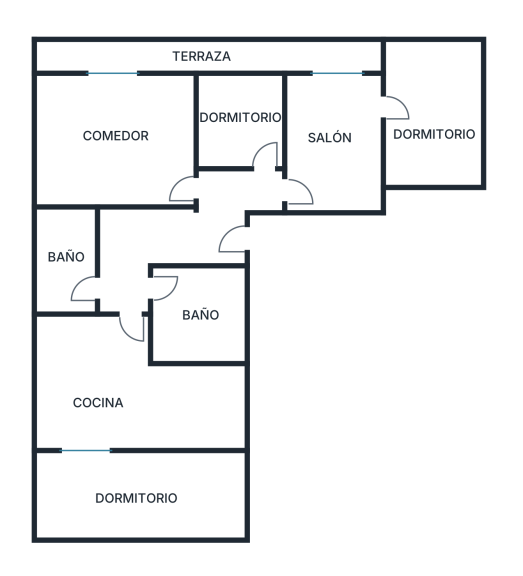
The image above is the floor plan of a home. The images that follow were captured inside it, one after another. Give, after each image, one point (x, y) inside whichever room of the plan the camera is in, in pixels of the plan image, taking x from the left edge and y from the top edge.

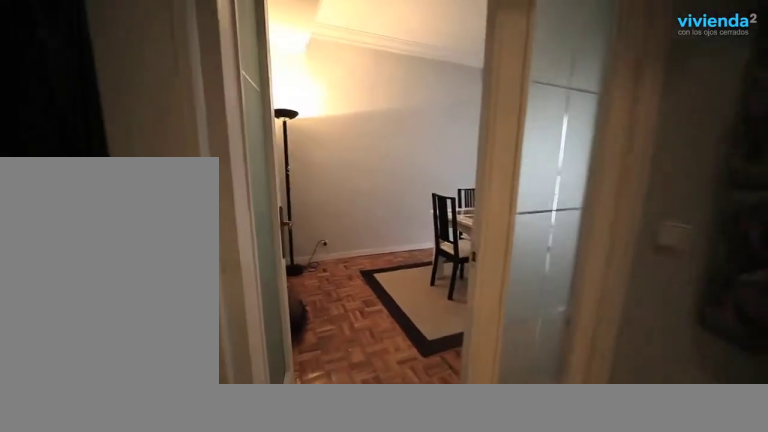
(219, 231)
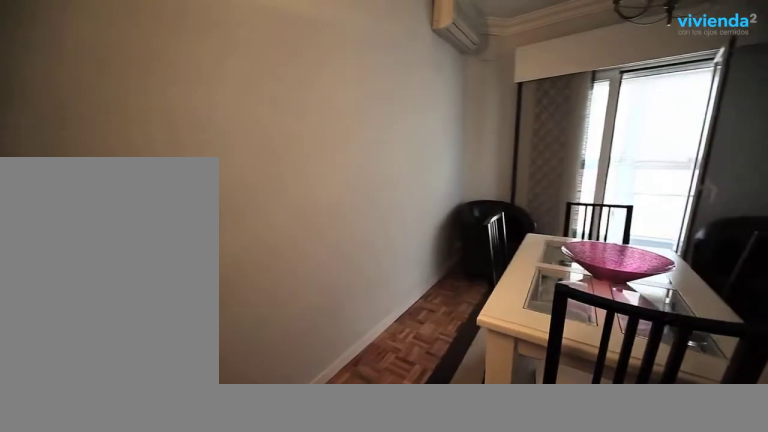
(130, 171)
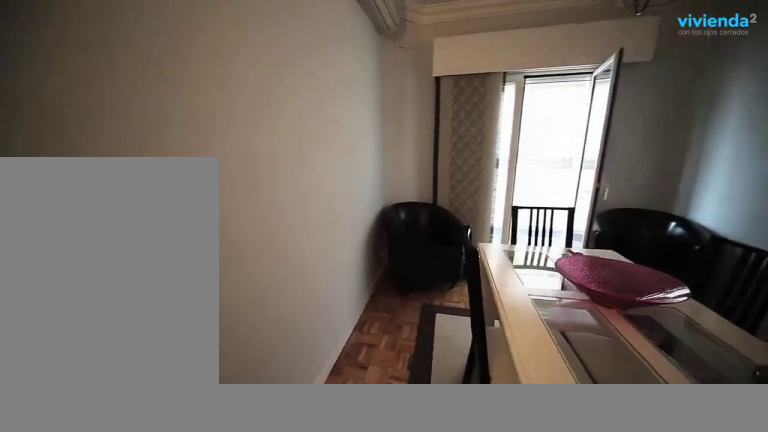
(130, 171)
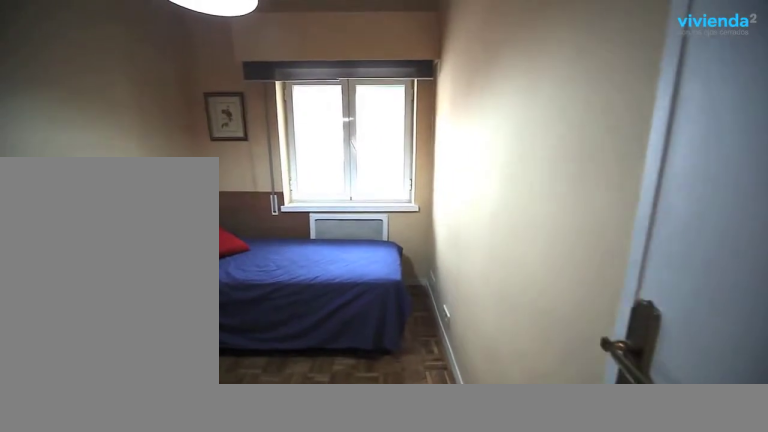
(240, 130)
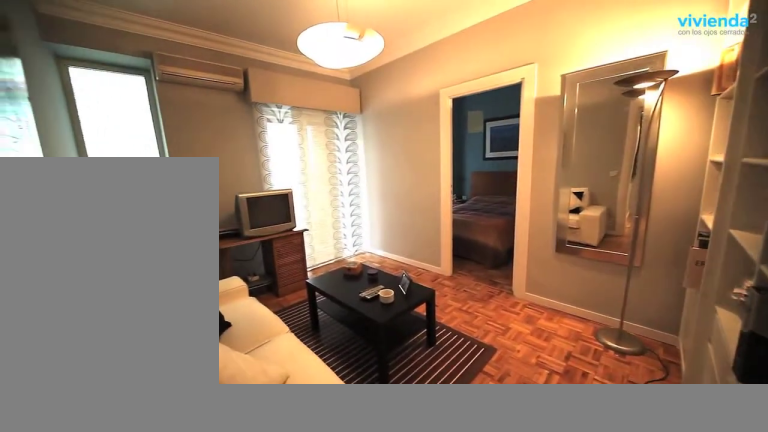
(352, 178)
